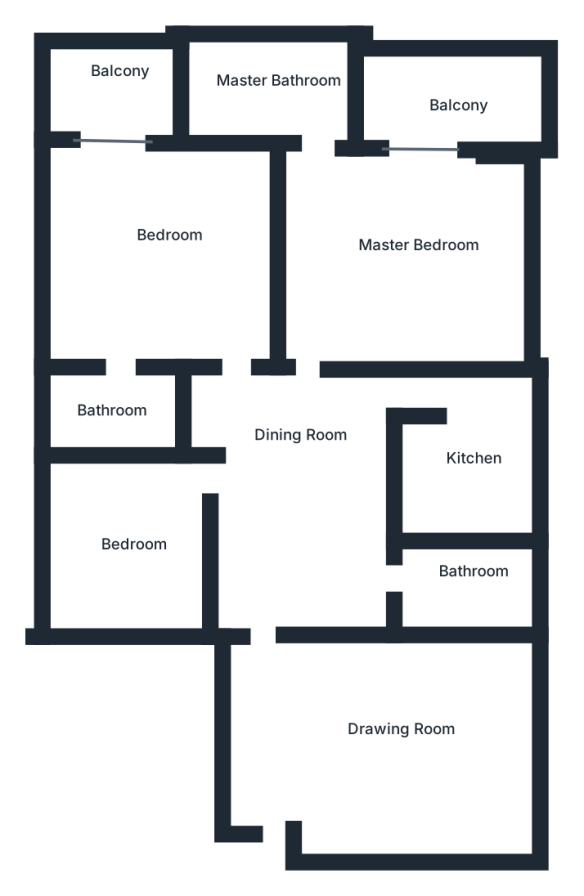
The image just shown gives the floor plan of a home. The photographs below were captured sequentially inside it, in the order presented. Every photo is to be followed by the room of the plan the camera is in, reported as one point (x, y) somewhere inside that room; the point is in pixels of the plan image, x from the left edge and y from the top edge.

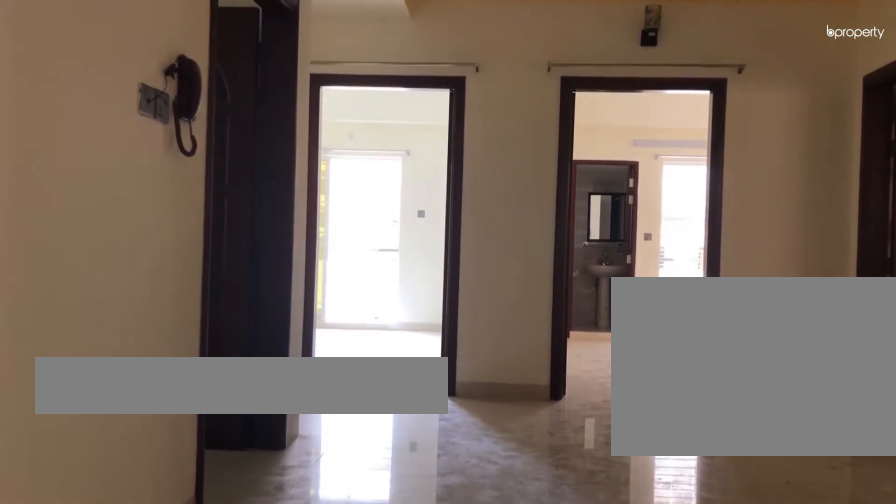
(299, 568)
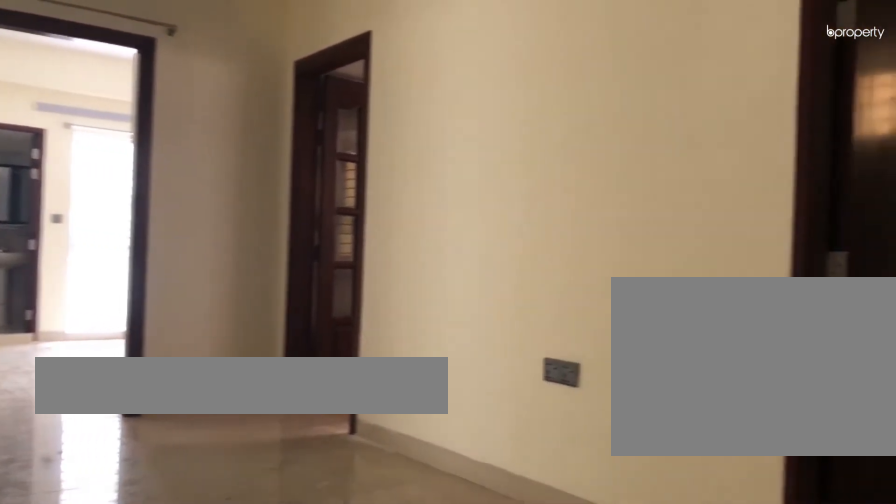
(299, 568)
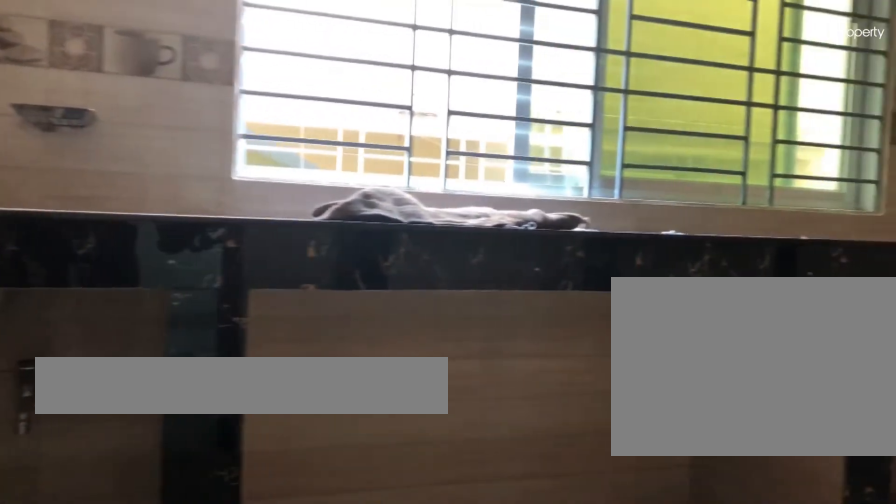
(472, 480)
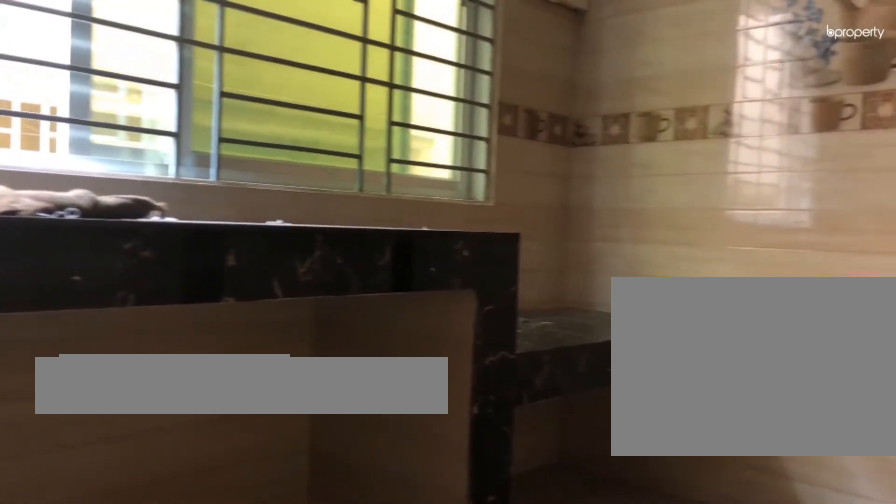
(472, 480)
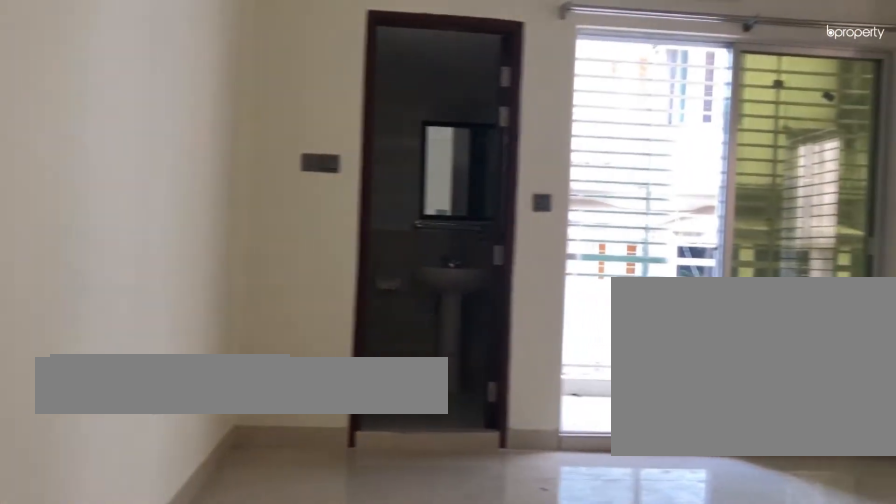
(382, 246)
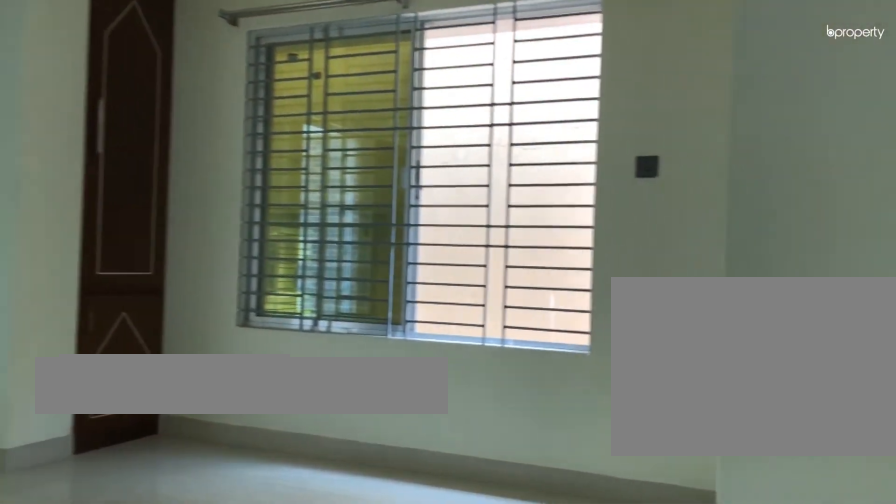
(382, 246)
